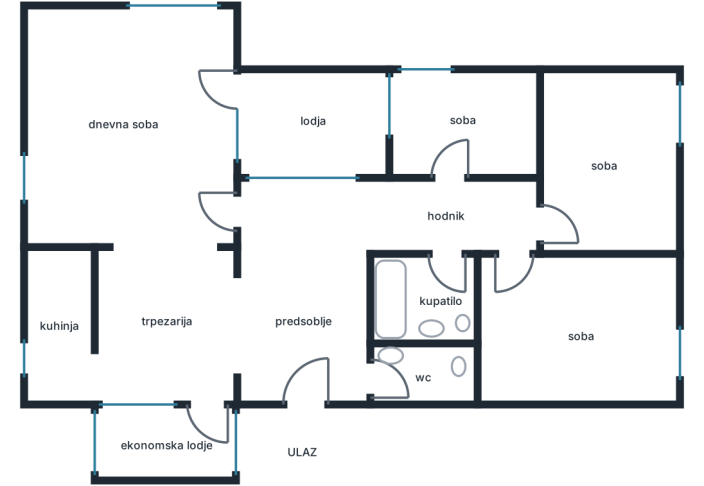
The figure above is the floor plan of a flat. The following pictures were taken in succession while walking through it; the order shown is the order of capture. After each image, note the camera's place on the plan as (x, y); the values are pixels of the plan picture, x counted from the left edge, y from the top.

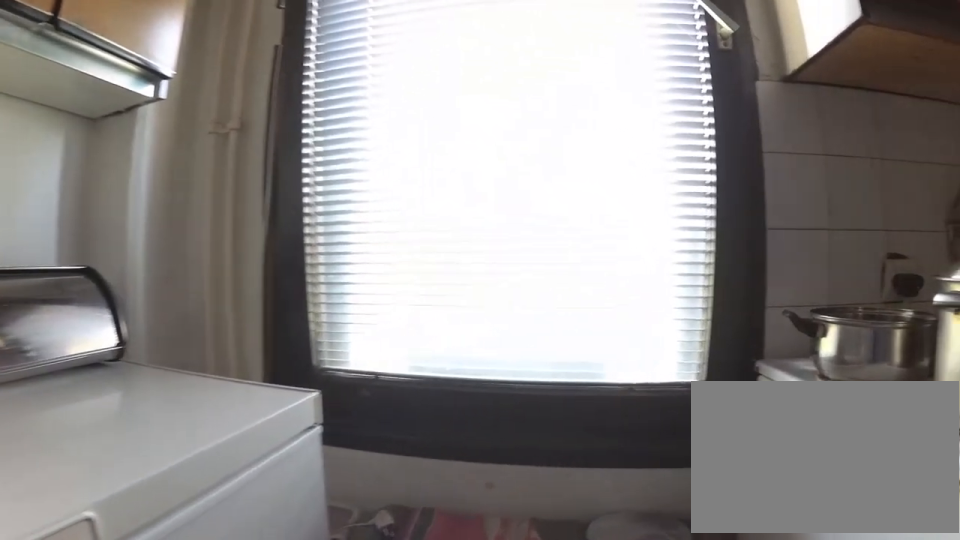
(67, 370)
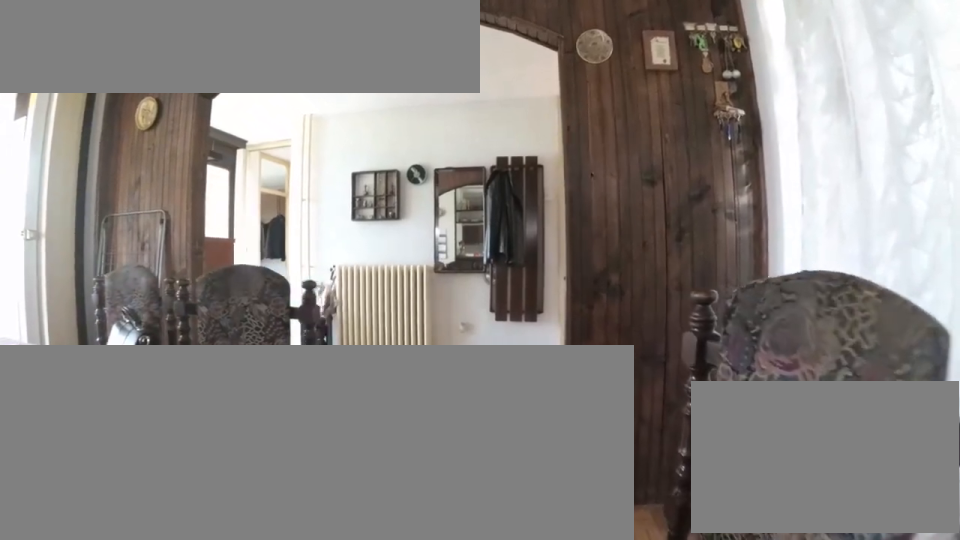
(107, 386)
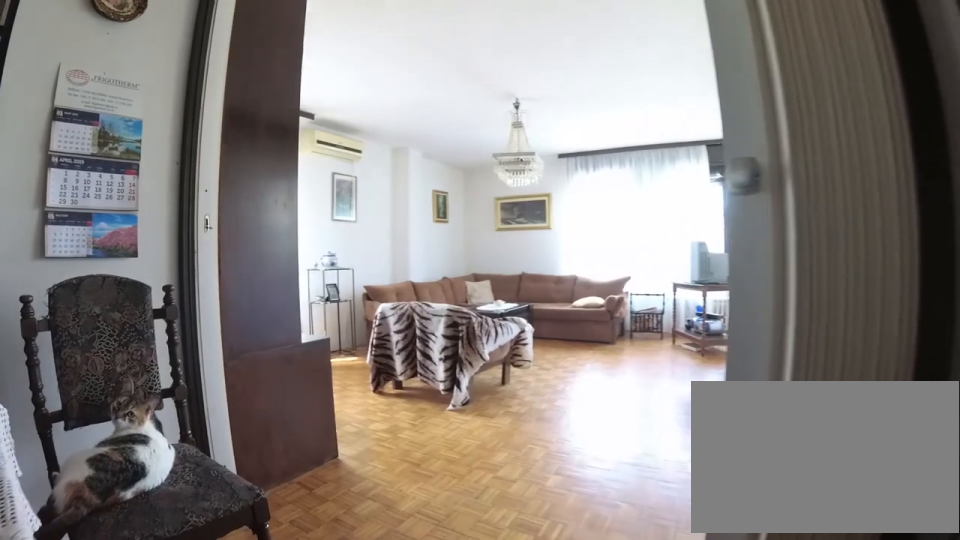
(180, 307)
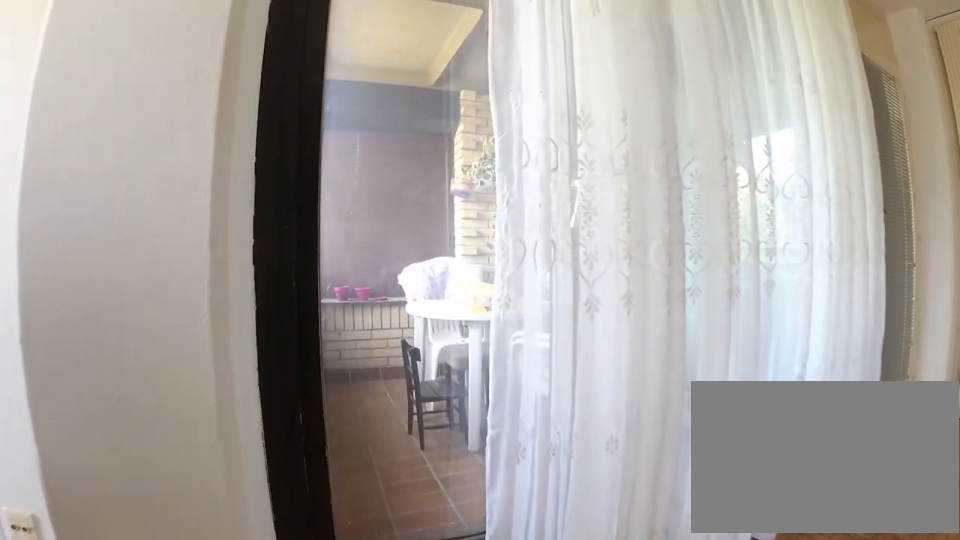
(149, 90)
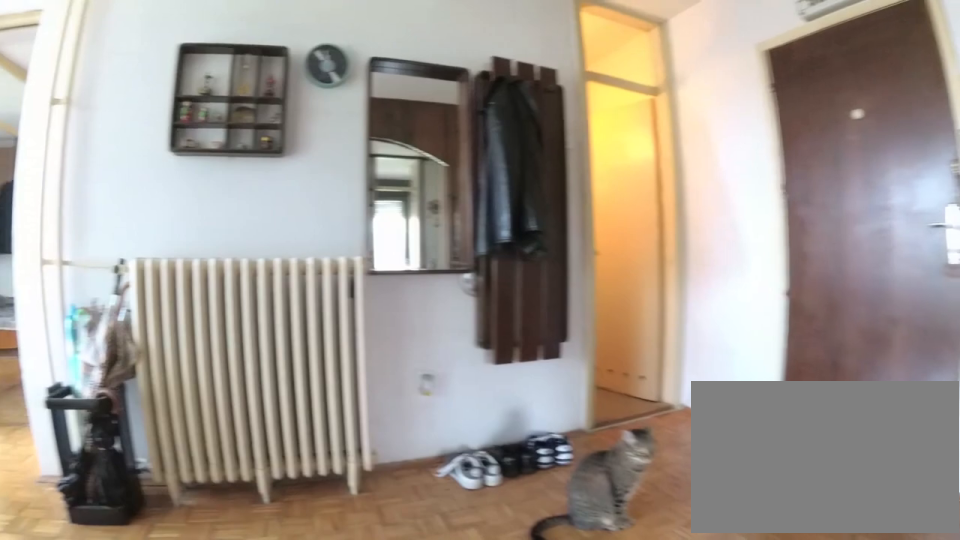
(211, 316)
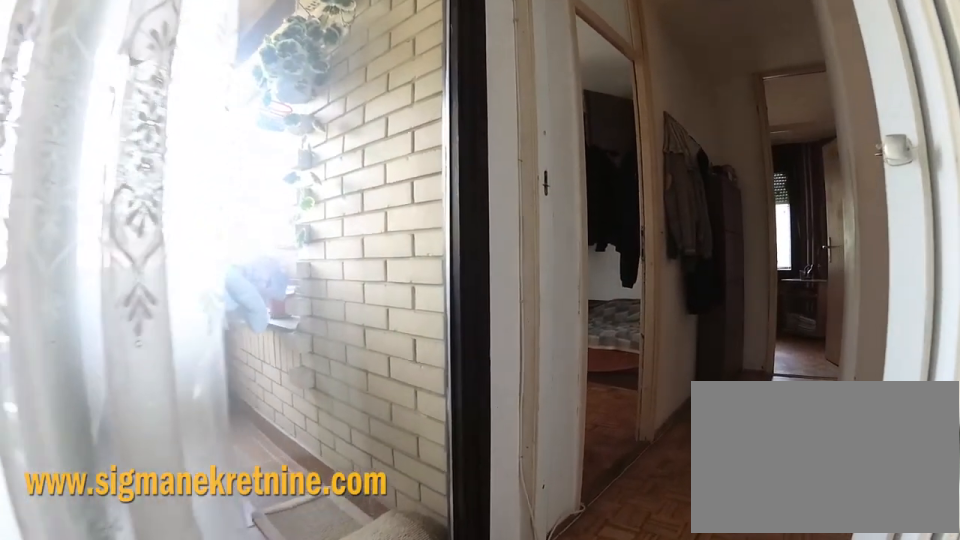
(297, 257)
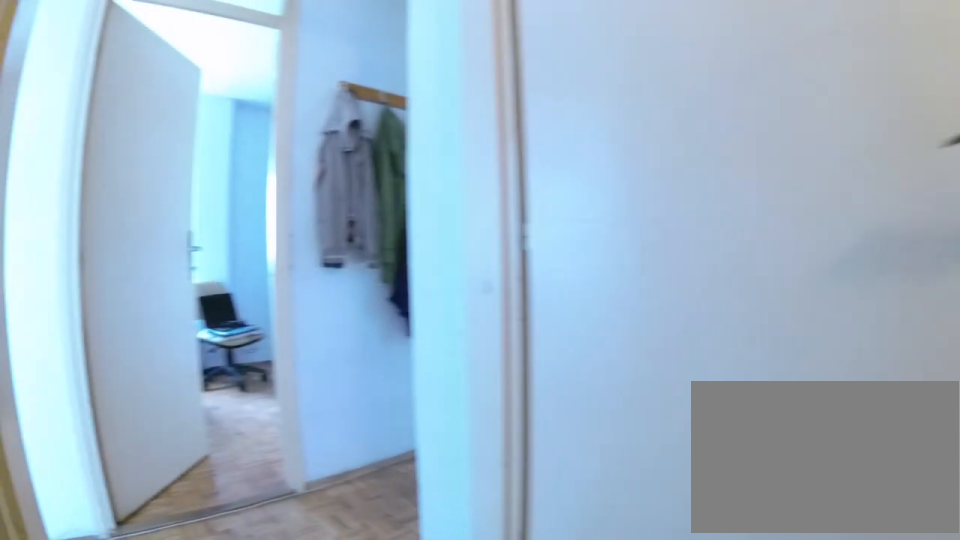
(414, 315)
